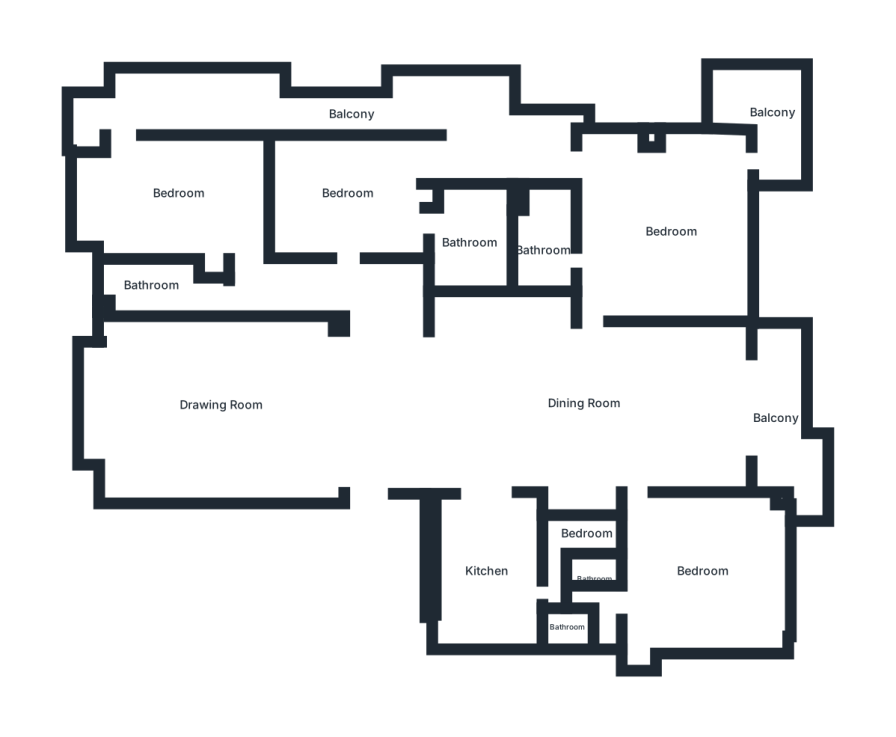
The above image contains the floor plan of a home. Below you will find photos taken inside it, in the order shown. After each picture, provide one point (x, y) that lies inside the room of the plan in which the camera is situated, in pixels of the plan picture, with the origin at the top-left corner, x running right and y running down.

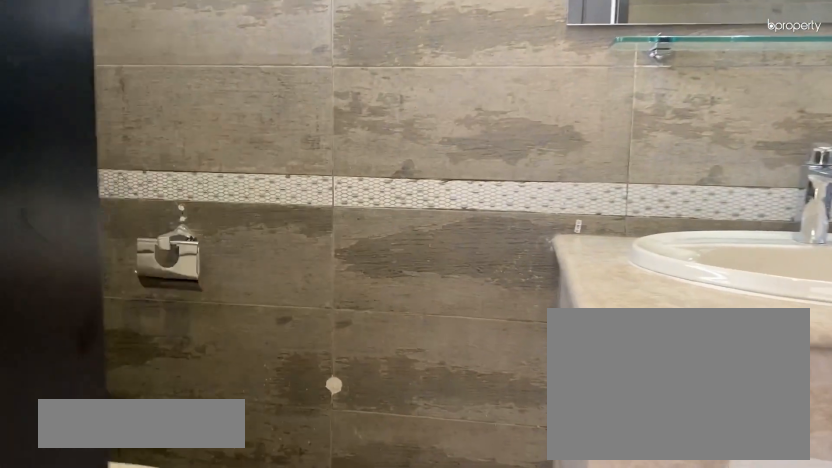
(467, 243)
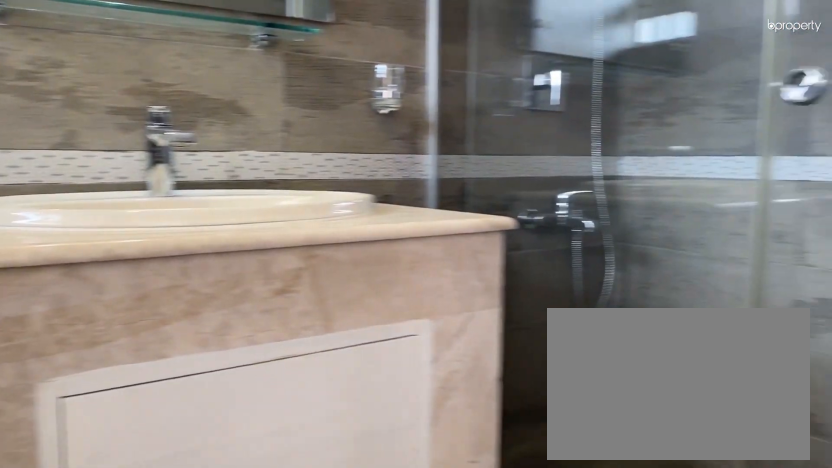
(467, 243)
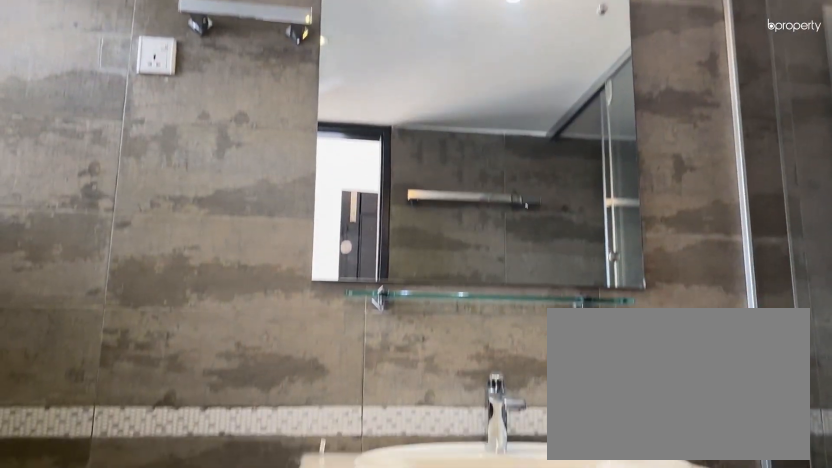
(467, 243)
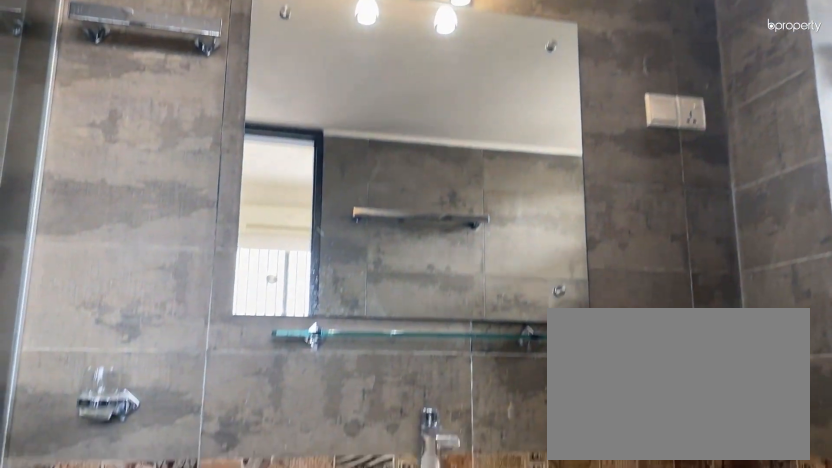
(538, 248)
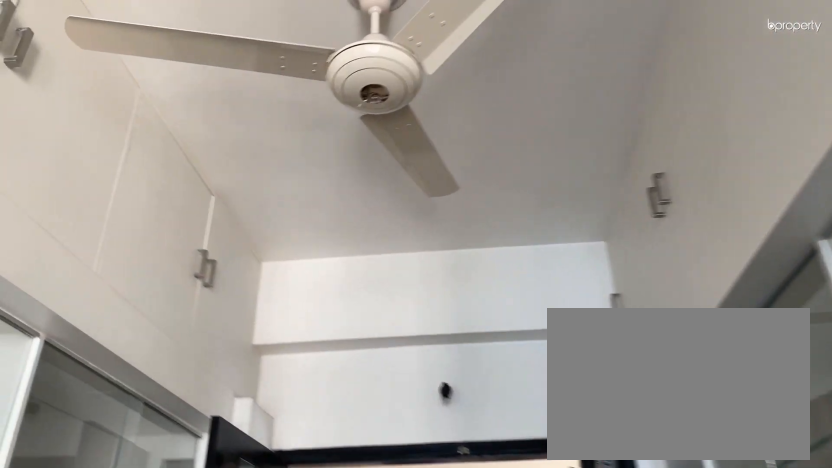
(486, 568)
